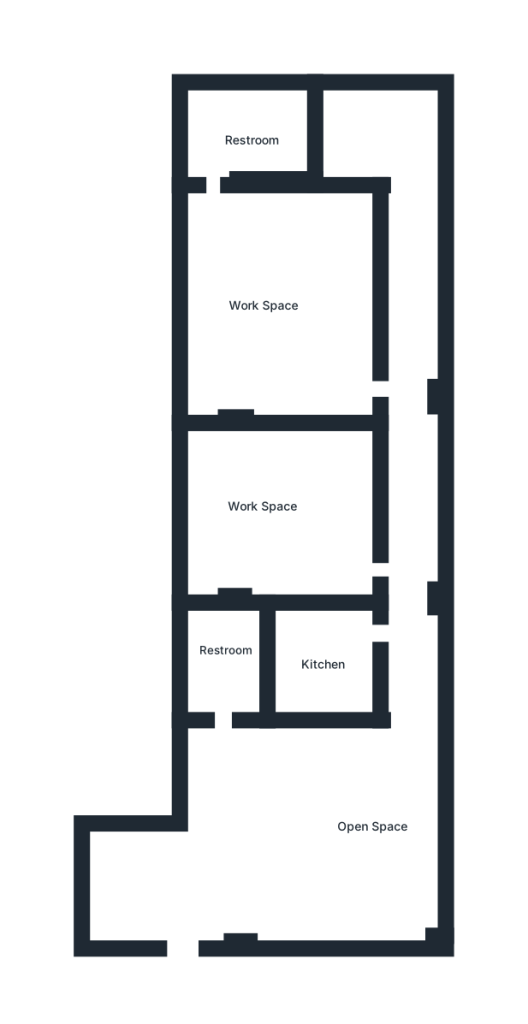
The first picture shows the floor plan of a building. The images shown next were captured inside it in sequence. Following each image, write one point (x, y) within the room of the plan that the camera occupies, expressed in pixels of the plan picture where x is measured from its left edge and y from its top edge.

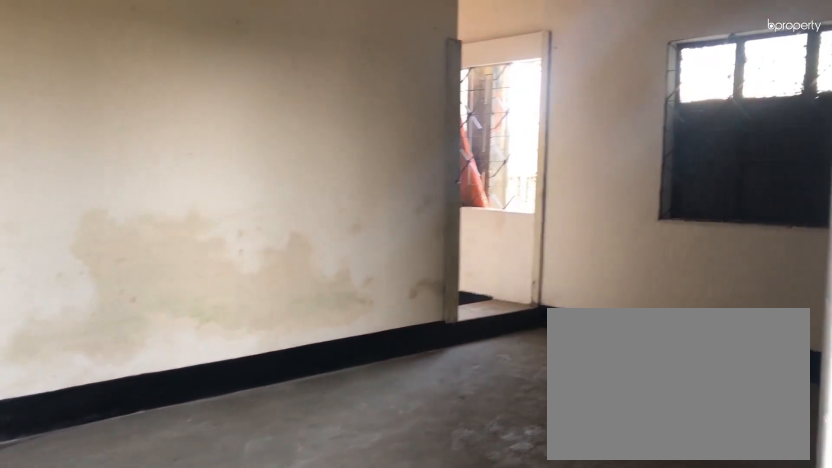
(181, 943)
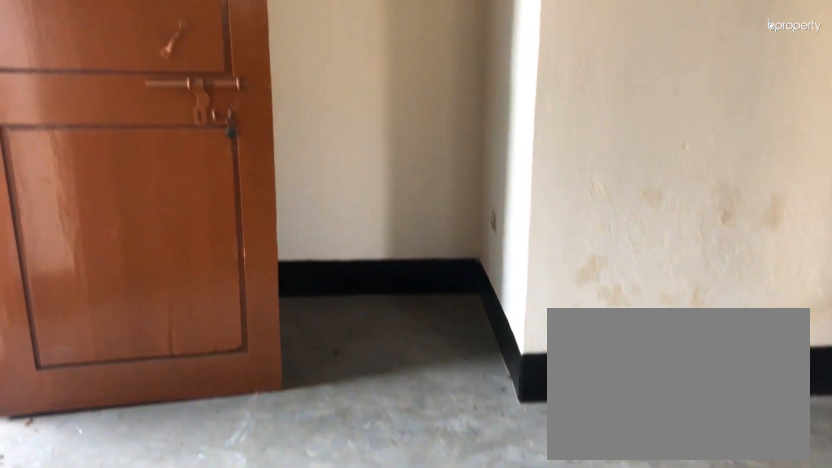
(354, 822)
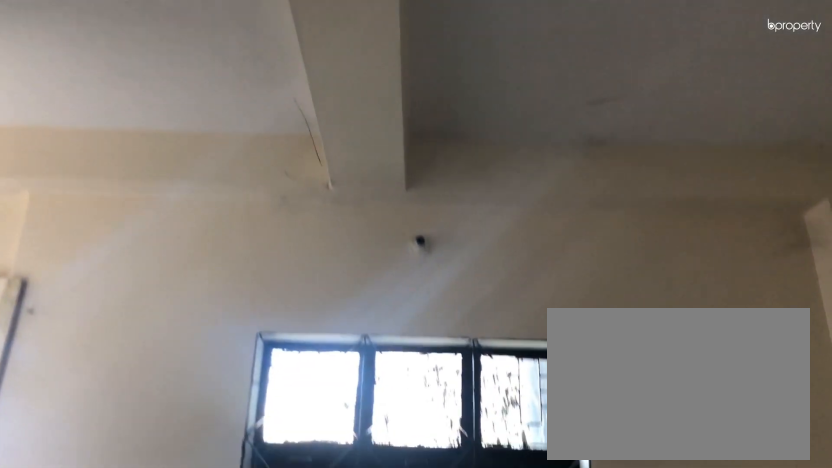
(354, 822)
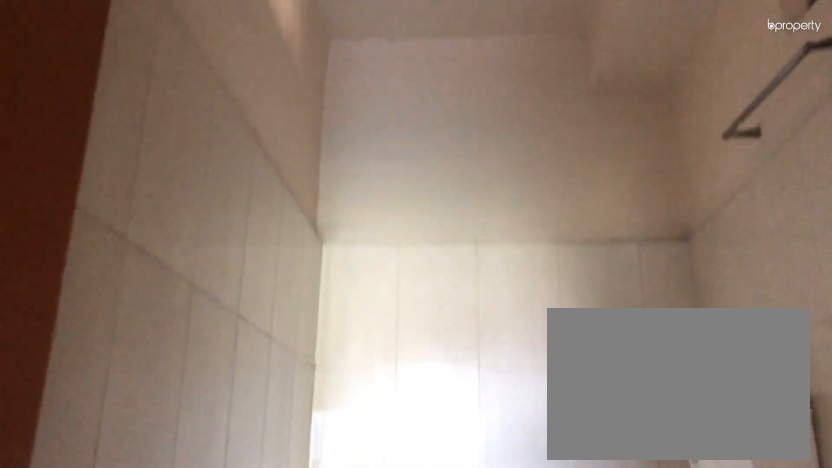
(230, 666)
